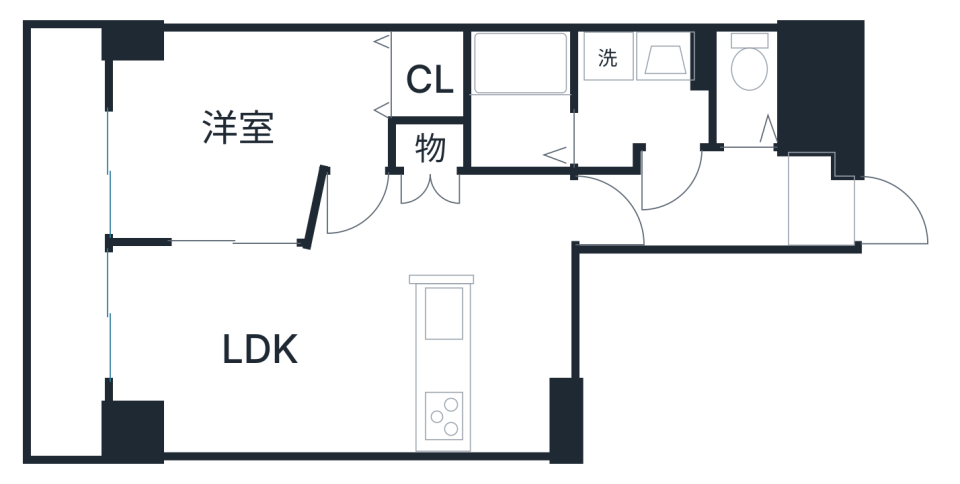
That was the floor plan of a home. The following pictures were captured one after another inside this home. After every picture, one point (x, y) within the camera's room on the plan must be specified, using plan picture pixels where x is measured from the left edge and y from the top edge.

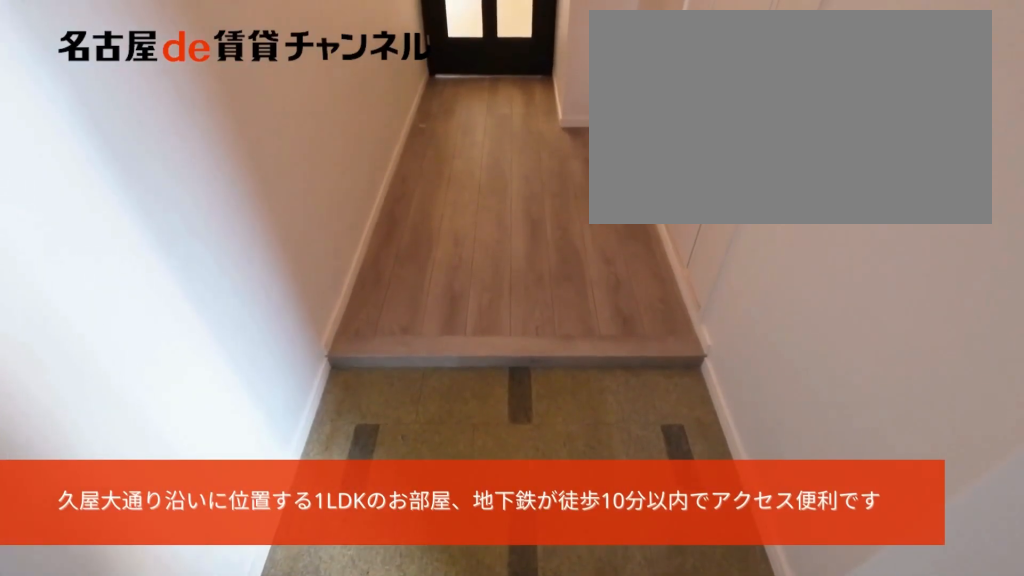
(824, 203)
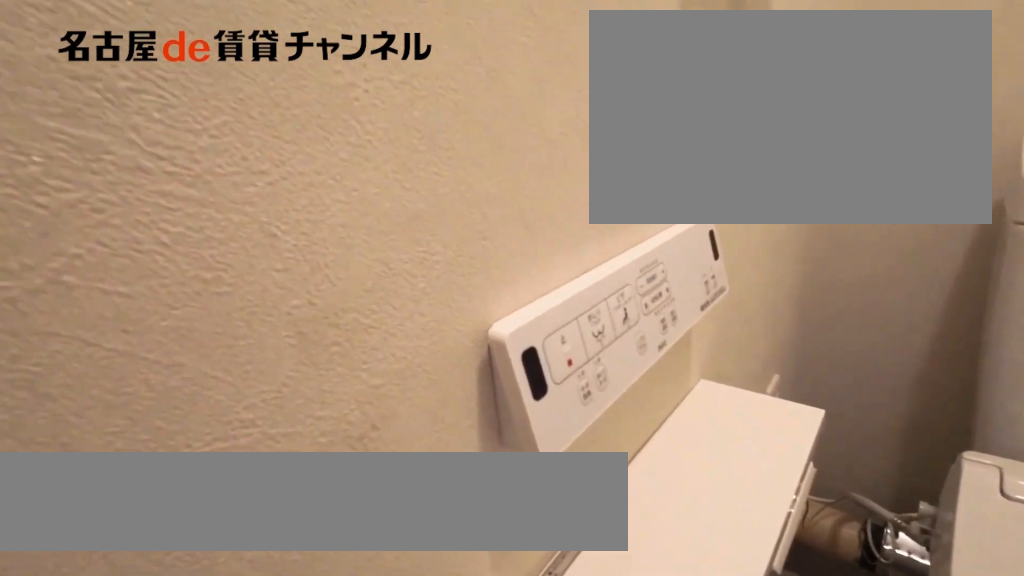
(748, 92)
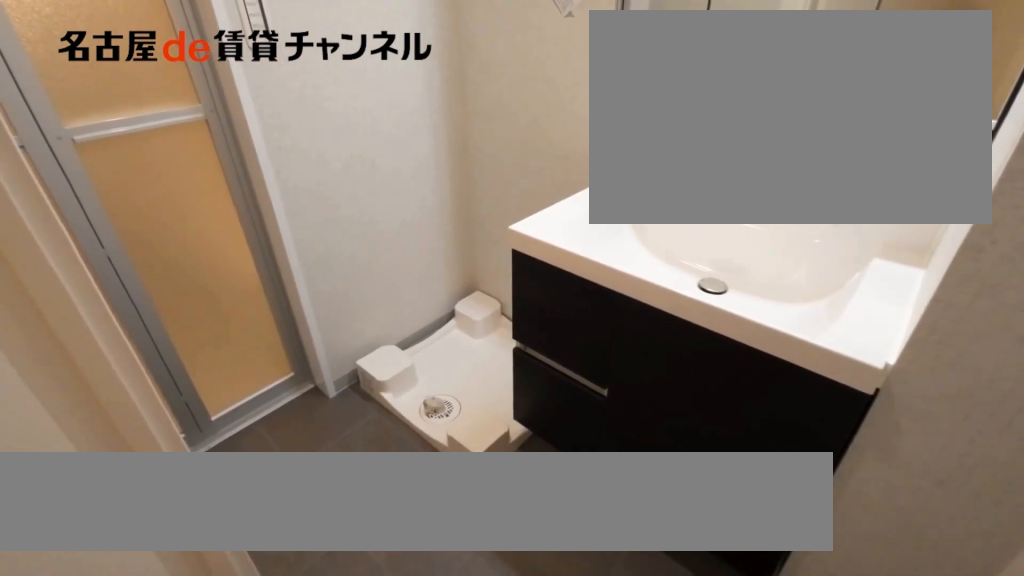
(642, 93)
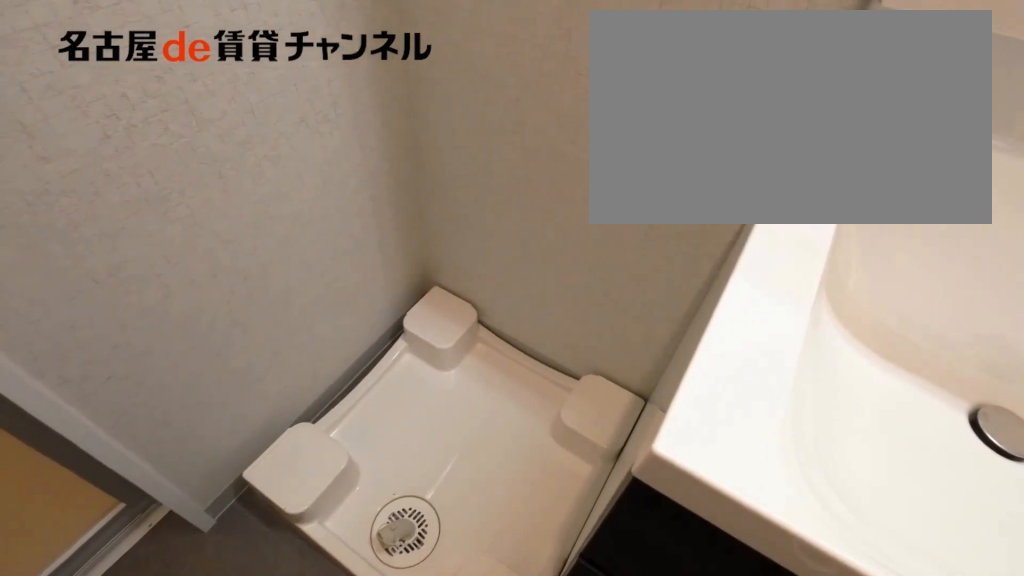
(642, 93)
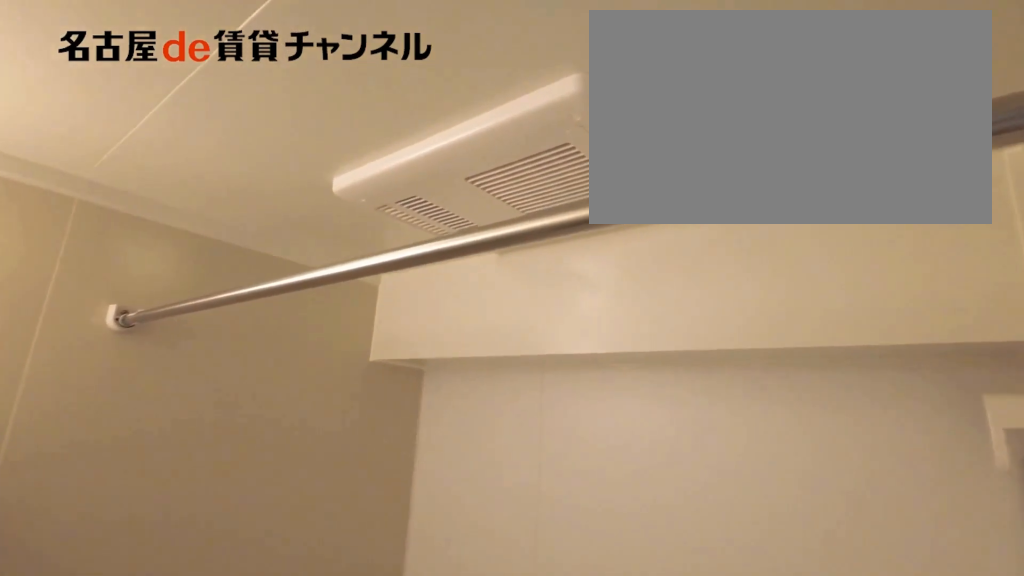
(517, 103)
